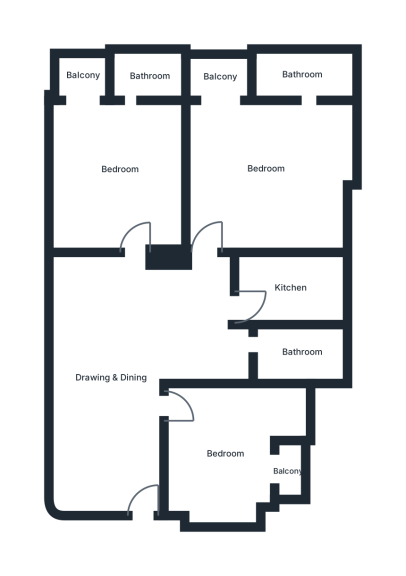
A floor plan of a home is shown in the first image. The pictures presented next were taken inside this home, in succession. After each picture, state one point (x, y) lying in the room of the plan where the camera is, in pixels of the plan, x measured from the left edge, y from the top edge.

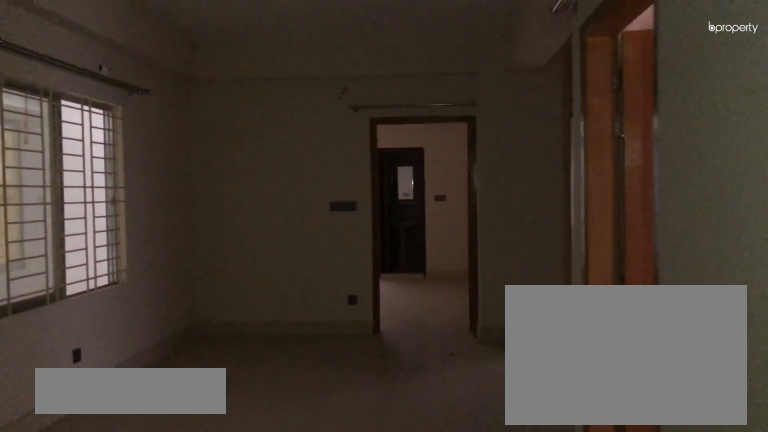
(137, 500)
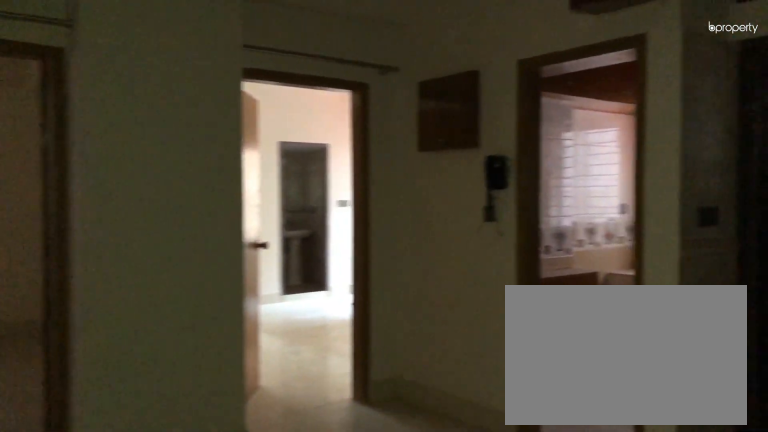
(115, 375)
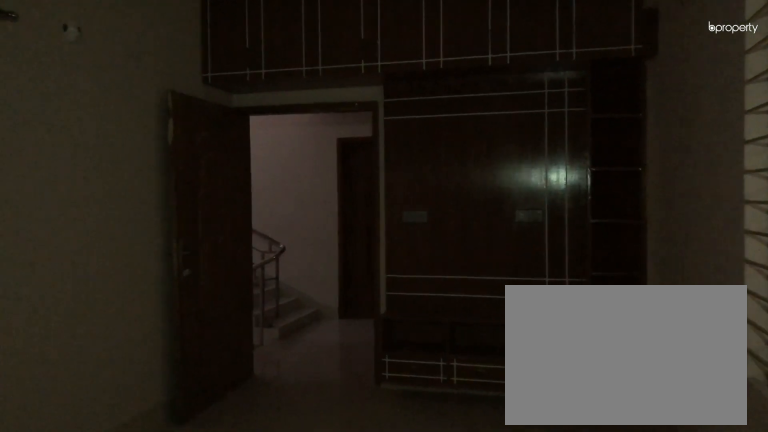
(115, 375)
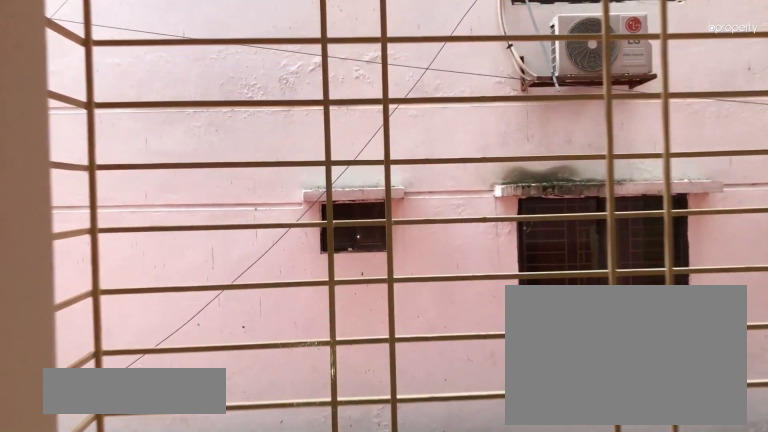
(290, 473)
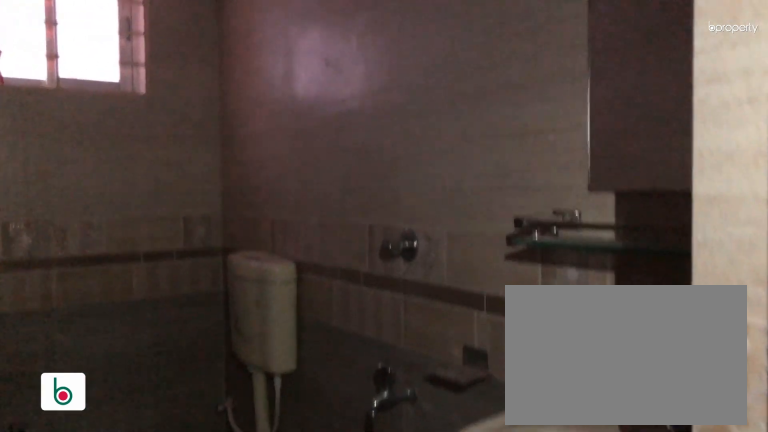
(303, 352)
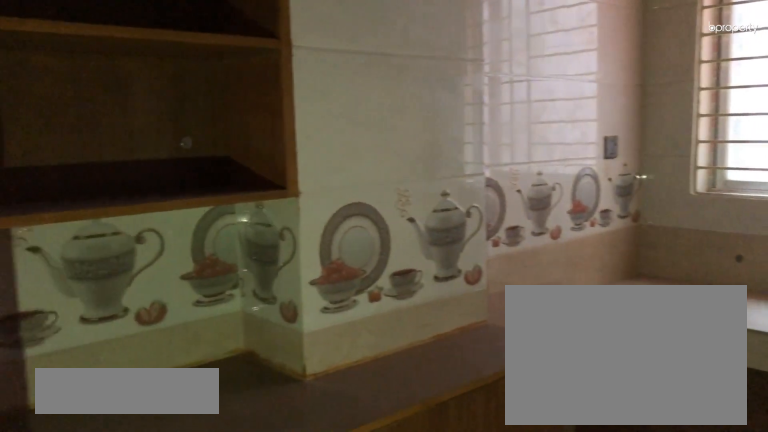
(291, 288)
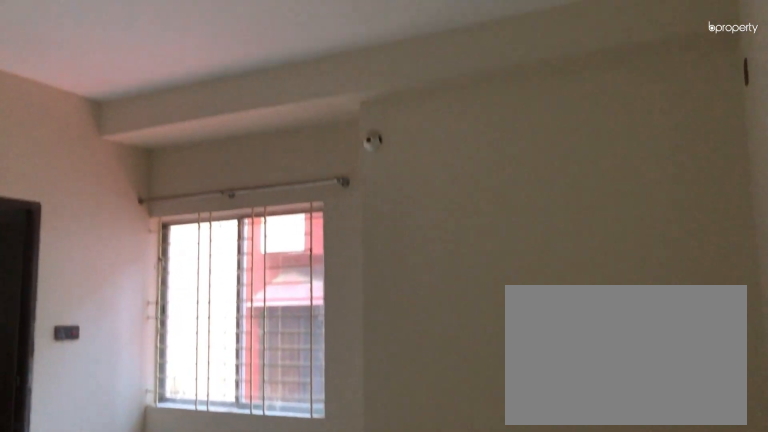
(268, 169)
